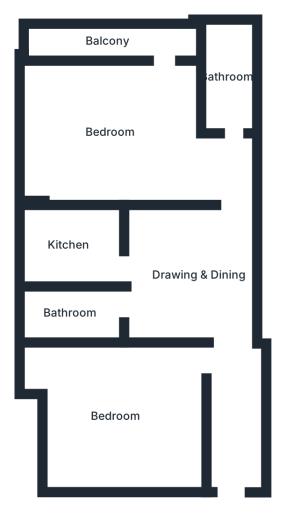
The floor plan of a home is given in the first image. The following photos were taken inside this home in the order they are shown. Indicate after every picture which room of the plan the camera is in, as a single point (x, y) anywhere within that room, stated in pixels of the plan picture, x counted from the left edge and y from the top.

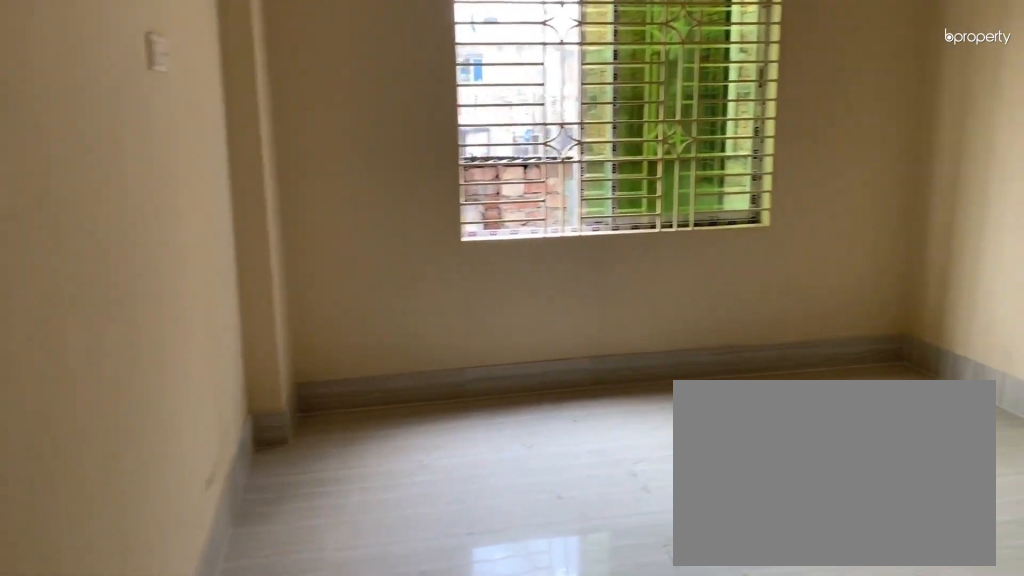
(134, 145)
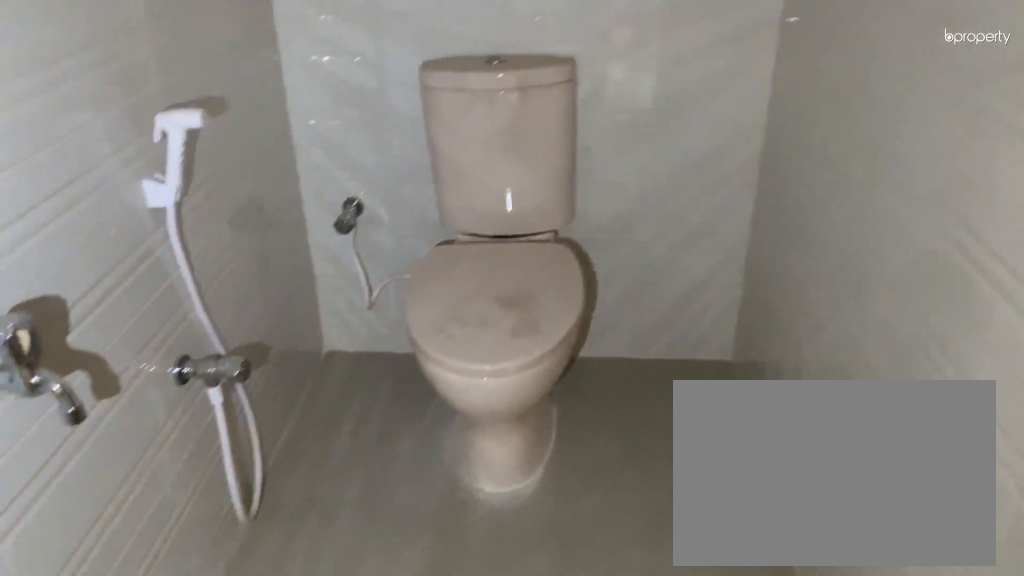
(230, 76)
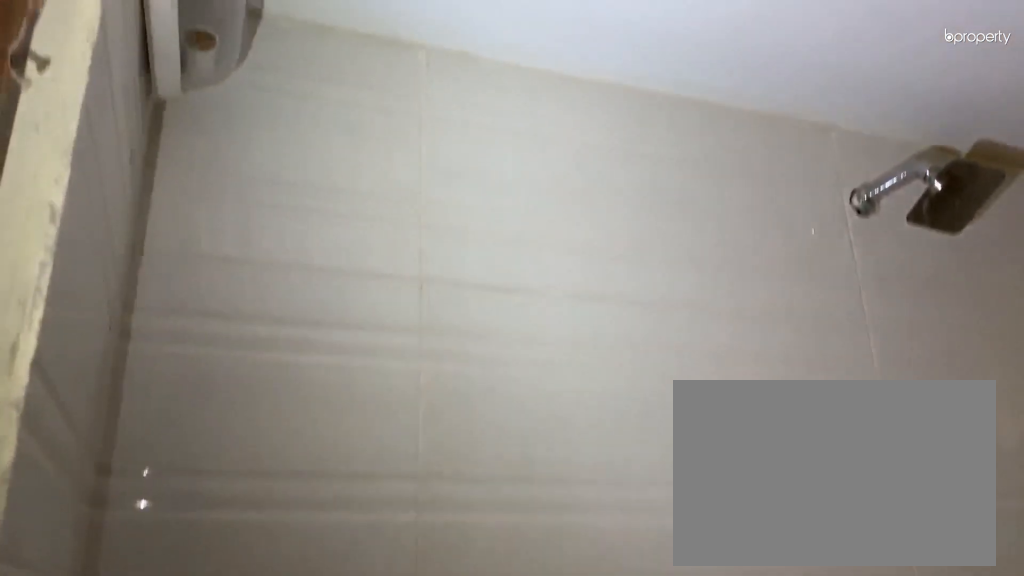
(230, 76)
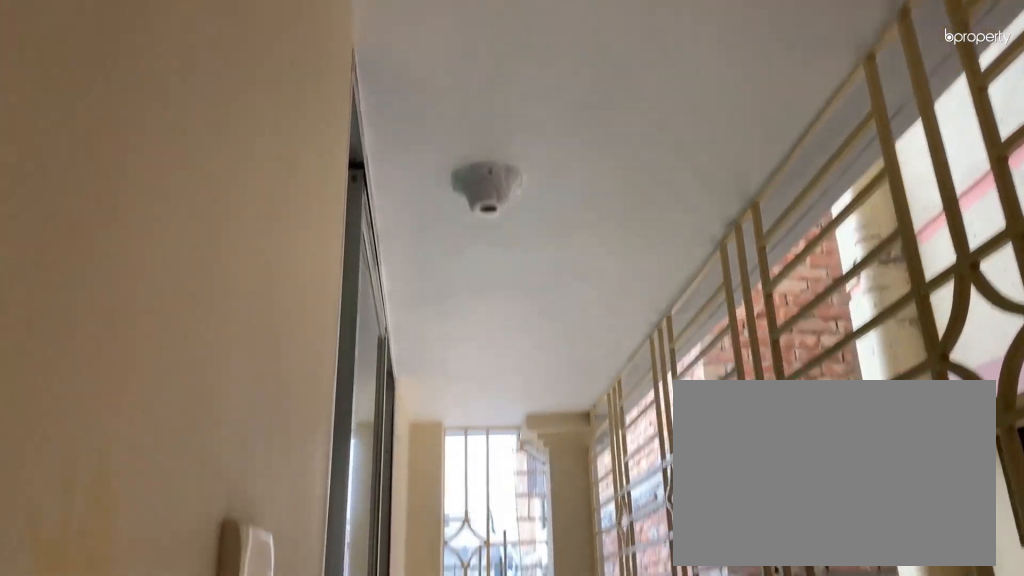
(104, 45)
